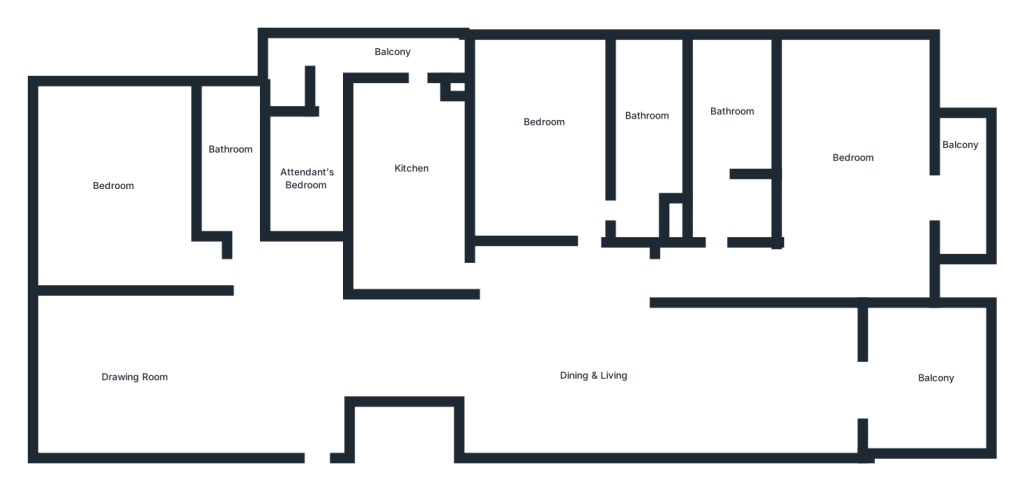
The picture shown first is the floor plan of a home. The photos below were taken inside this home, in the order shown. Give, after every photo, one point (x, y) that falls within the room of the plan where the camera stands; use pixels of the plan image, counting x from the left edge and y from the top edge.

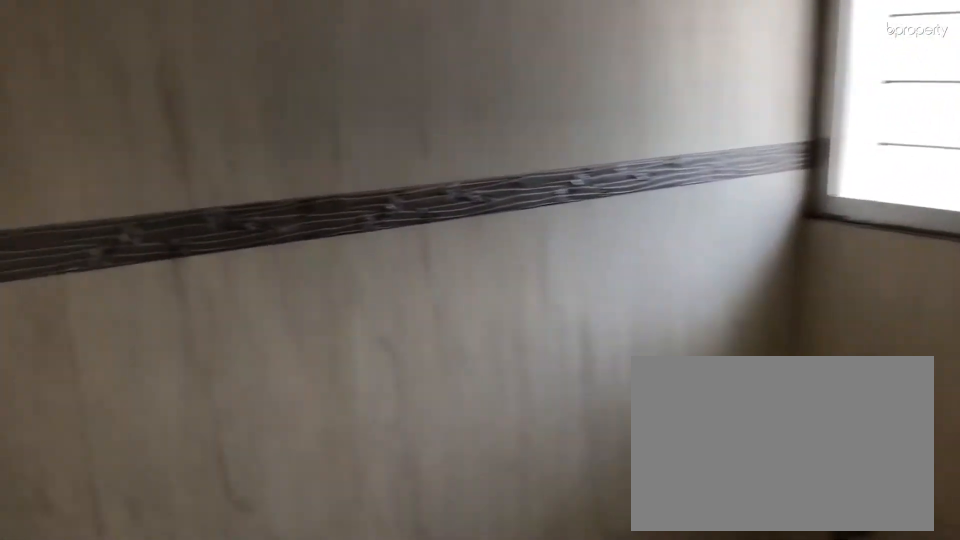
(225, 153)
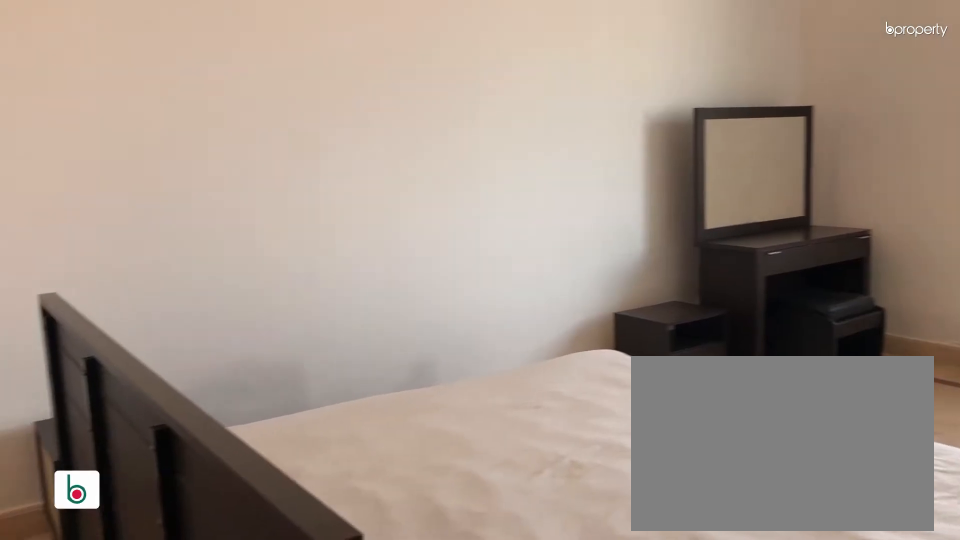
(539, 127)
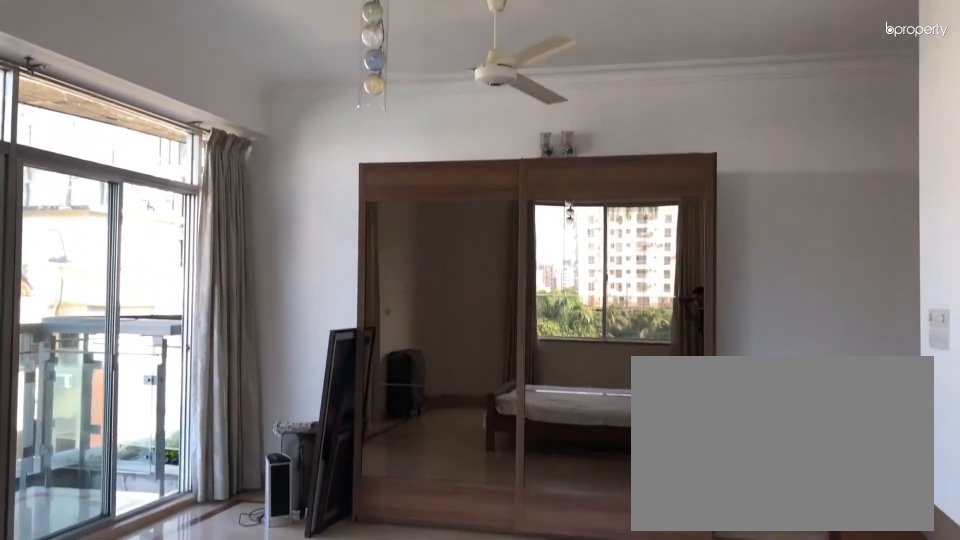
(855, 146)
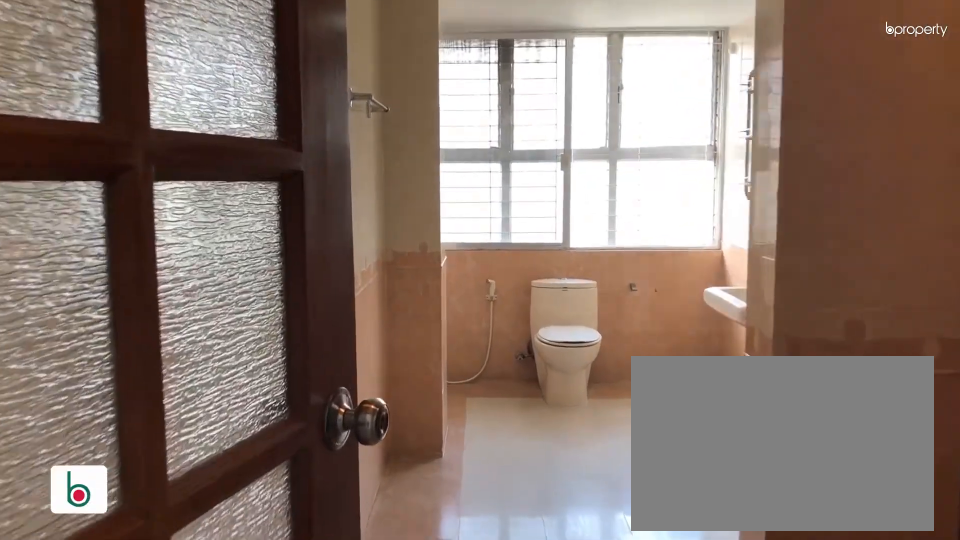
(713, 234)
